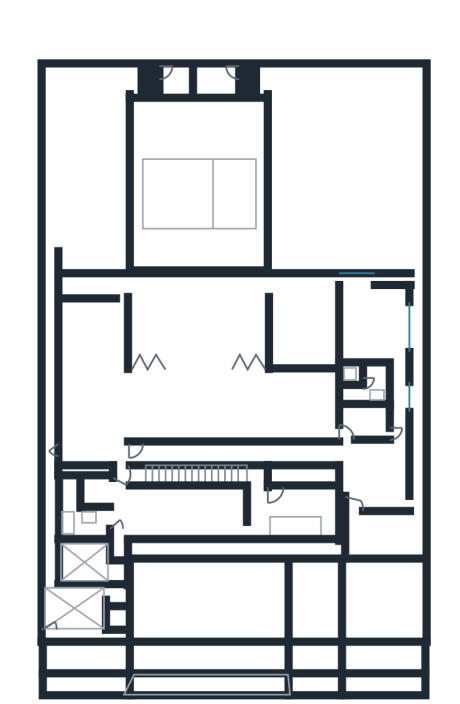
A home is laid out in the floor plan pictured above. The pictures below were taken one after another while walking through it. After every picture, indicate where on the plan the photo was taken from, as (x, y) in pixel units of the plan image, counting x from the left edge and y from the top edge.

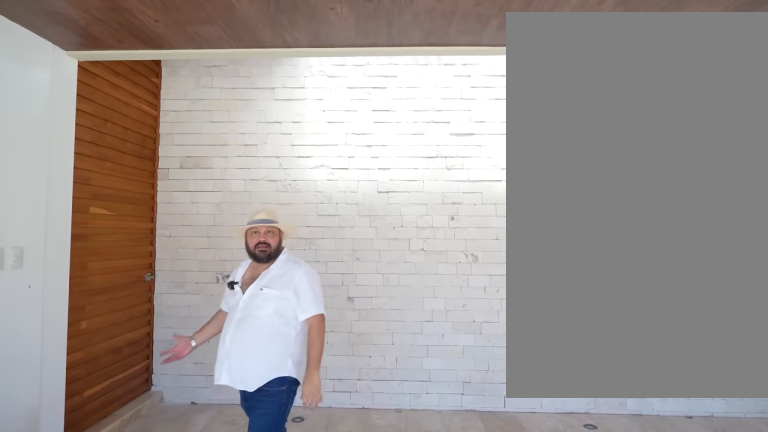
(165, 565)
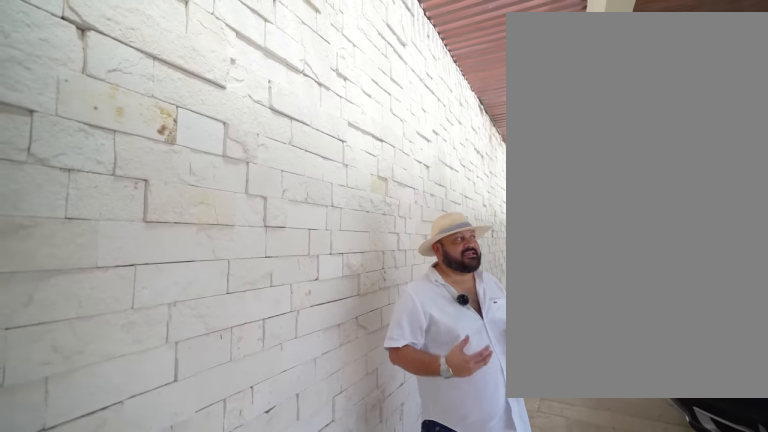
(177, 564)
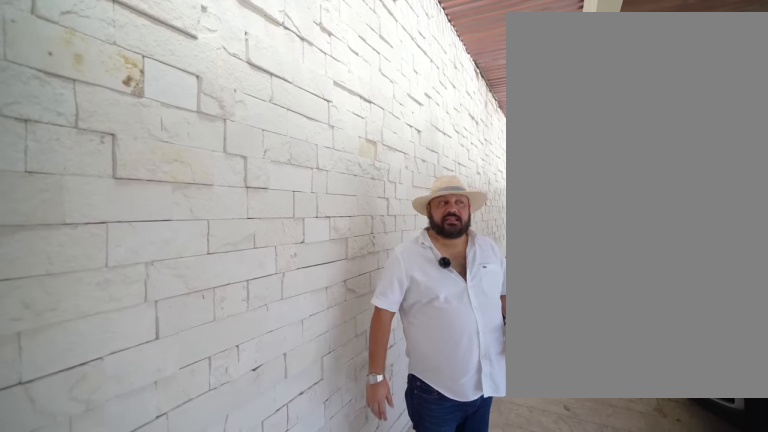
(172, 562)
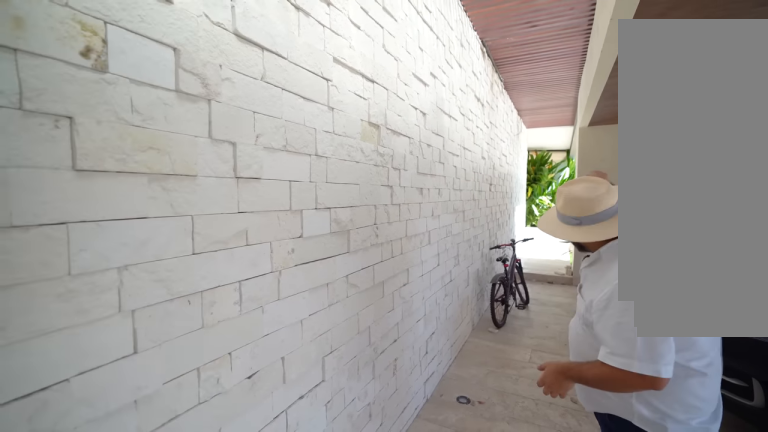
(171, 562)
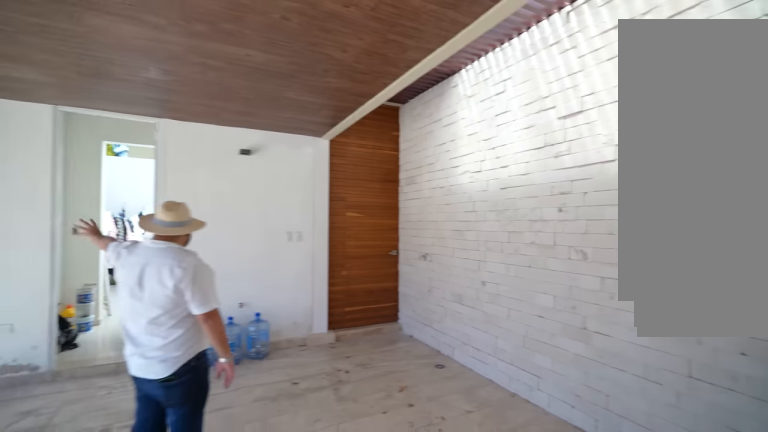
(179, 558)
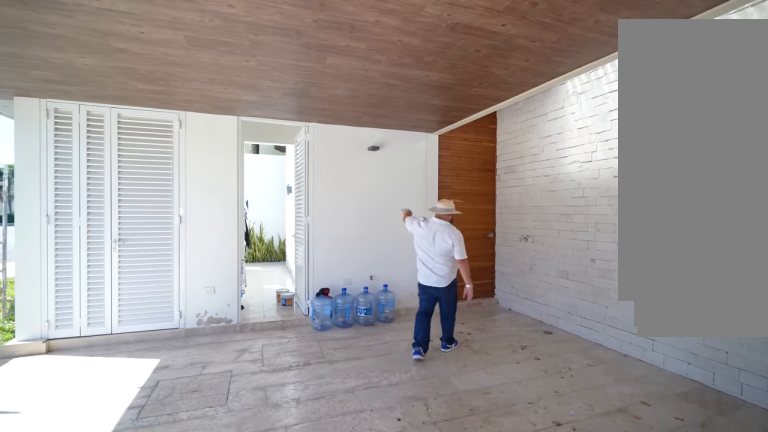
(191, 591)
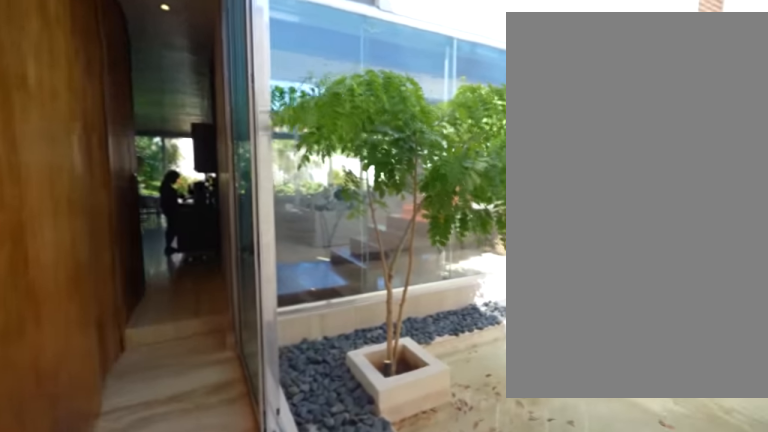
(121, 535)
